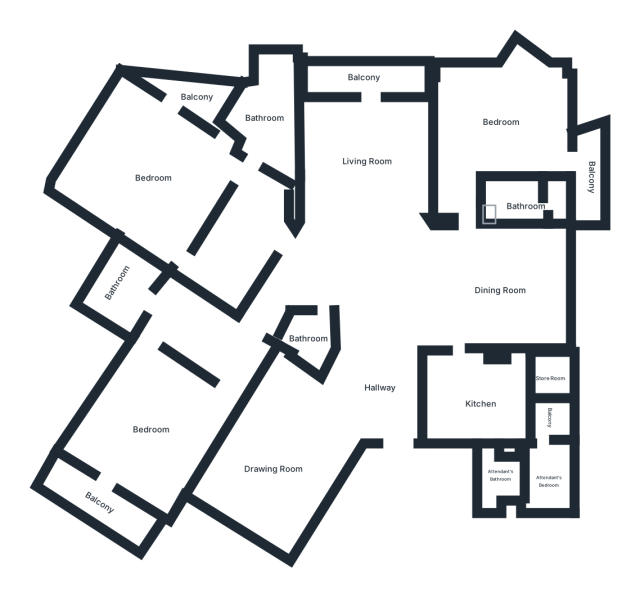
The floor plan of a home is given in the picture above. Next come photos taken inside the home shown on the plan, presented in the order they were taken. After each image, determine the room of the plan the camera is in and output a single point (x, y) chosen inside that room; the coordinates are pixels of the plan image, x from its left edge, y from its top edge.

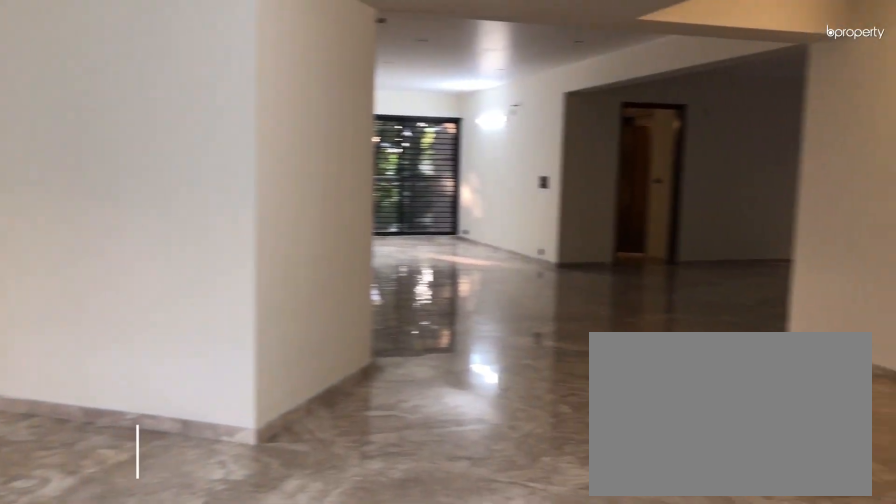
(279, 461)
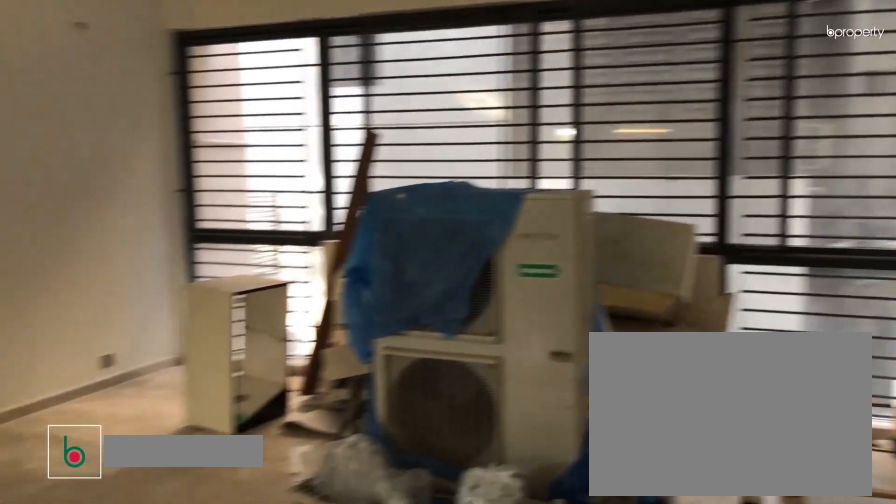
(504, 290)
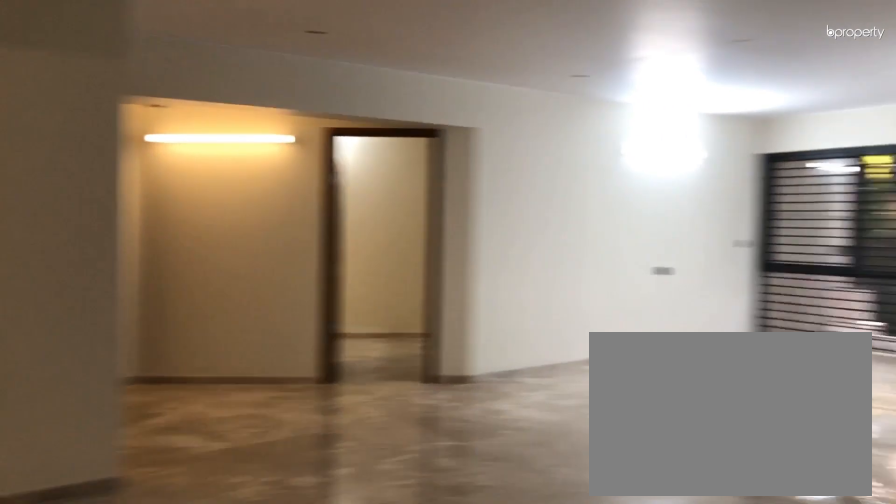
(504, 290)
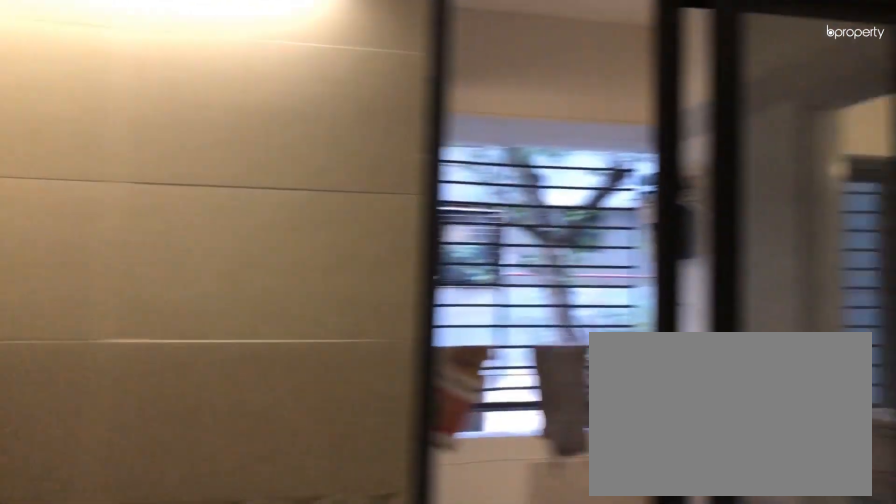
(482, 398)
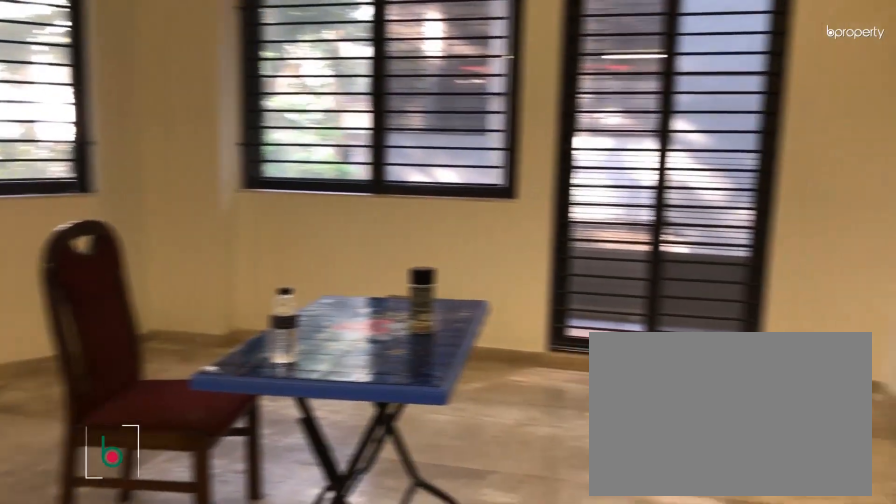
(504, 124)
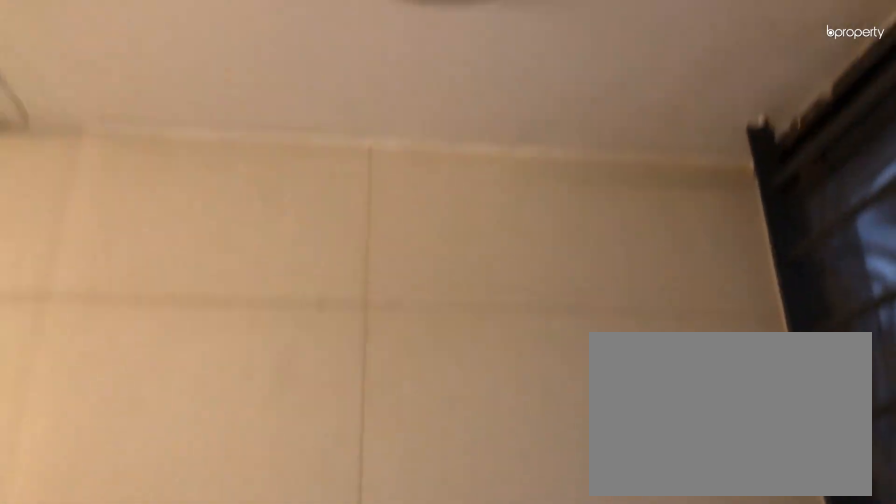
(516, 199)
